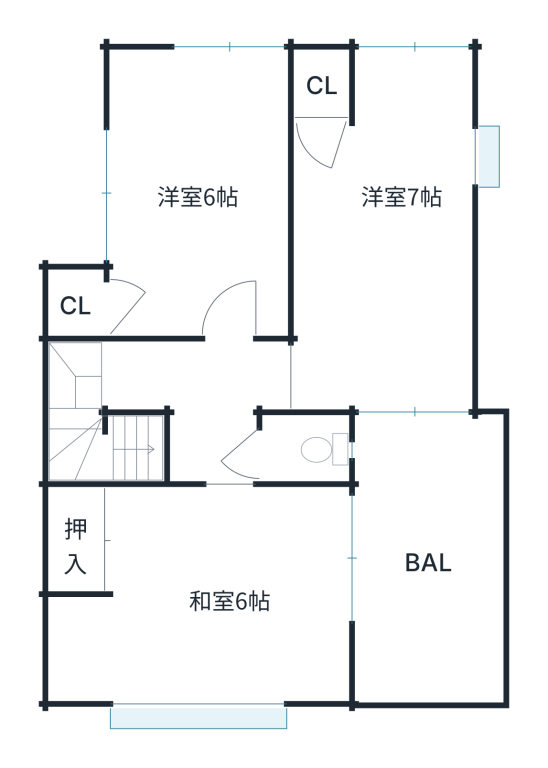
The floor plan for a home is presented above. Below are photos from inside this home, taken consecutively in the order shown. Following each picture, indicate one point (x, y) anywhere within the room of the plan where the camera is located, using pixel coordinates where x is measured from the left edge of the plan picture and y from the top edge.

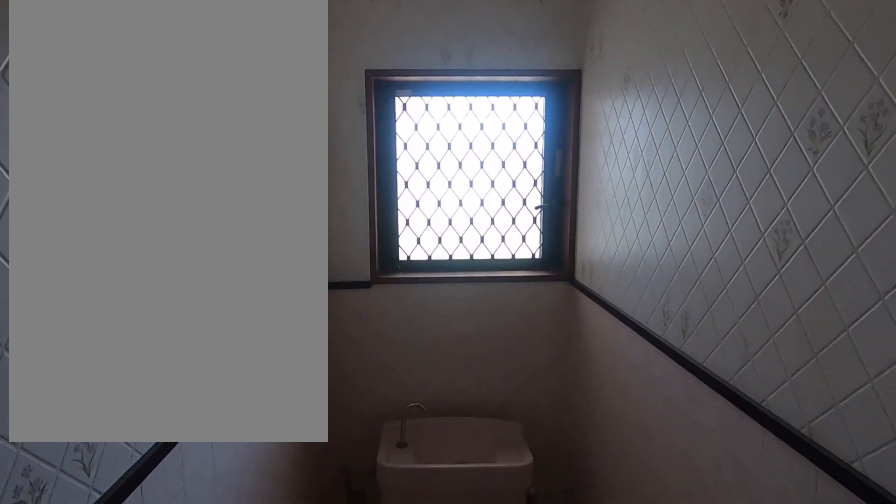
(303, 453)
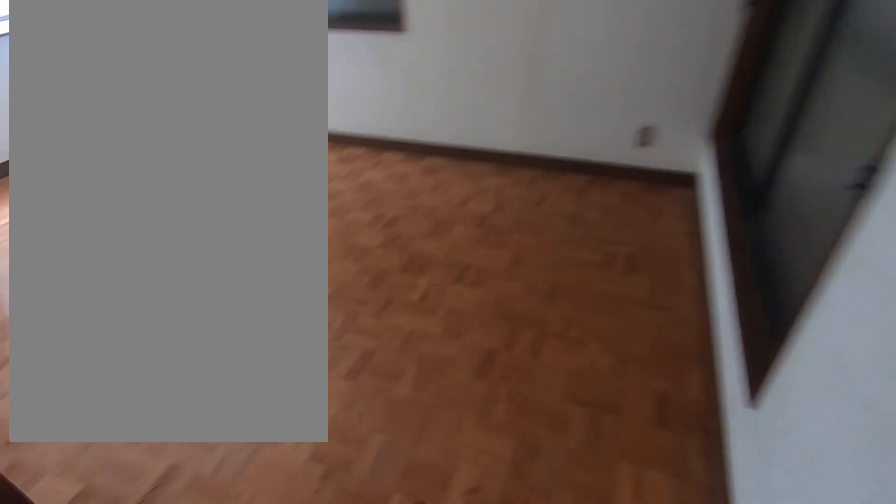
(391, 290)
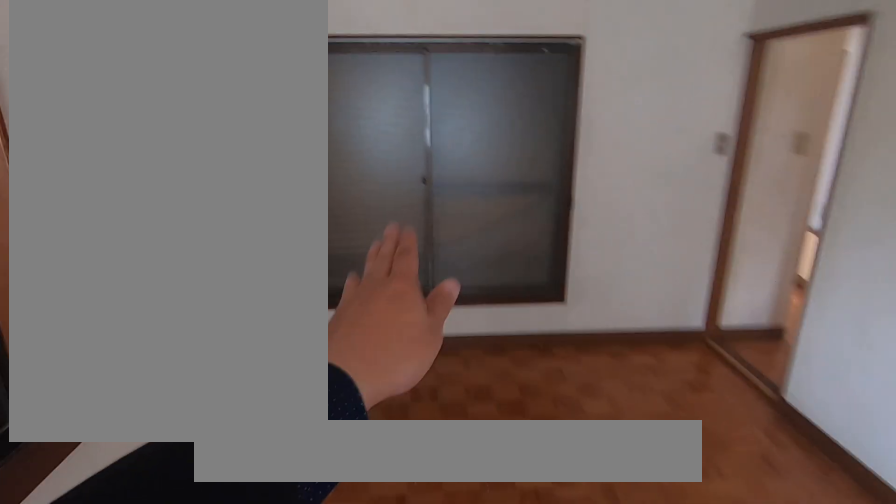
(391, 300)
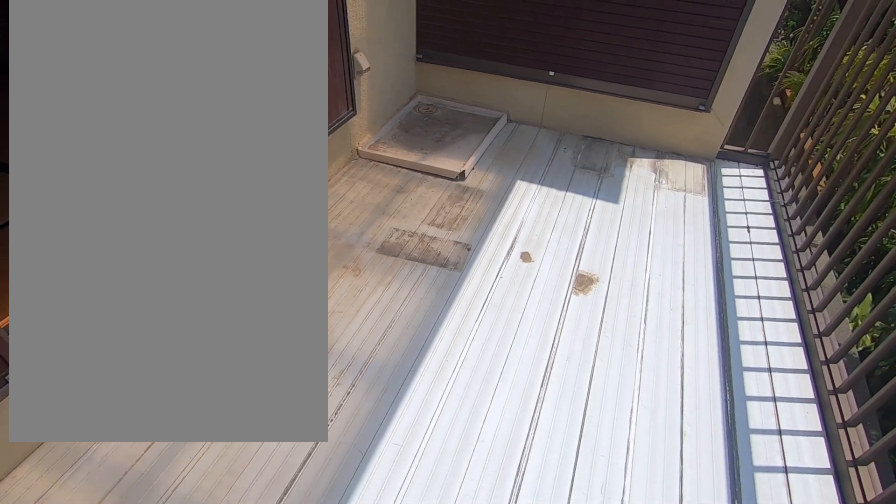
(431, 632)
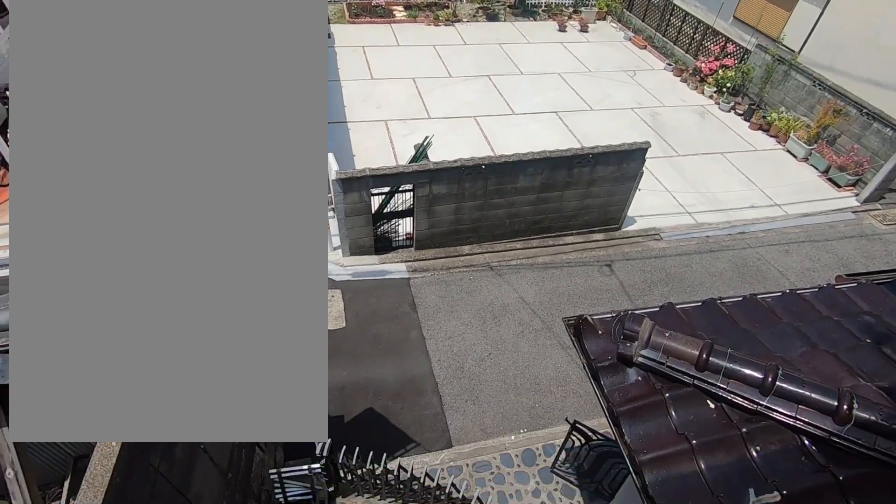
(433, 632)
